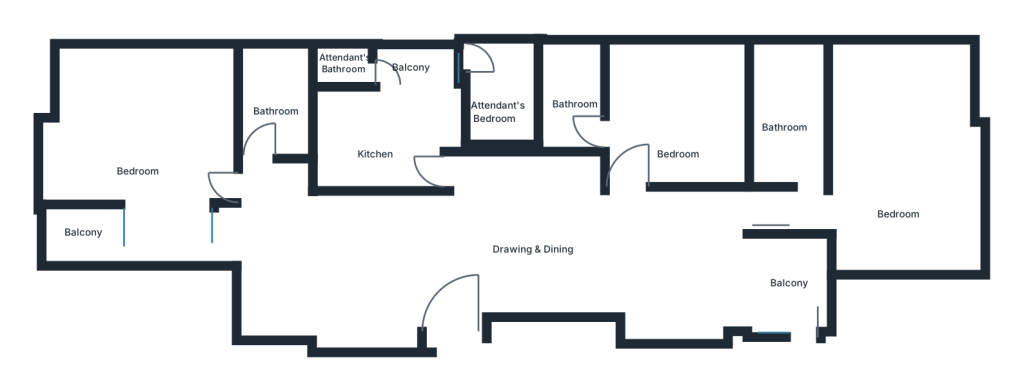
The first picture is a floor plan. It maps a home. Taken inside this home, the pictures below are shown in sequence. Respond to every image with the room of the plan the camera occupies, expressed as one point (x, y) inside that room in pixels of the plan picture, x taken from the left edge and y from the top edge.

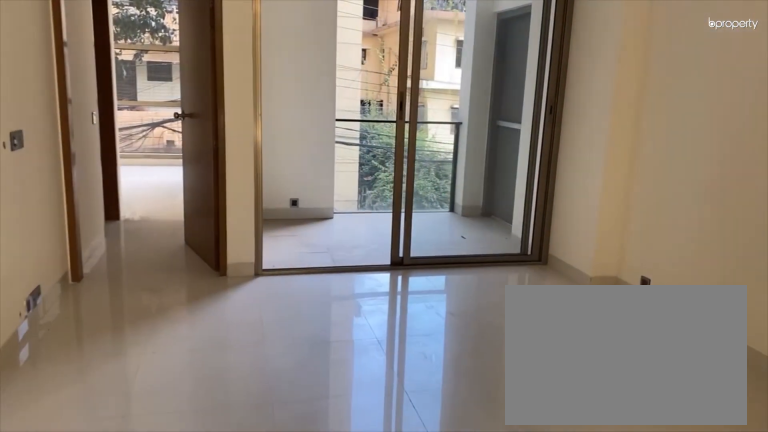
(612, 248)
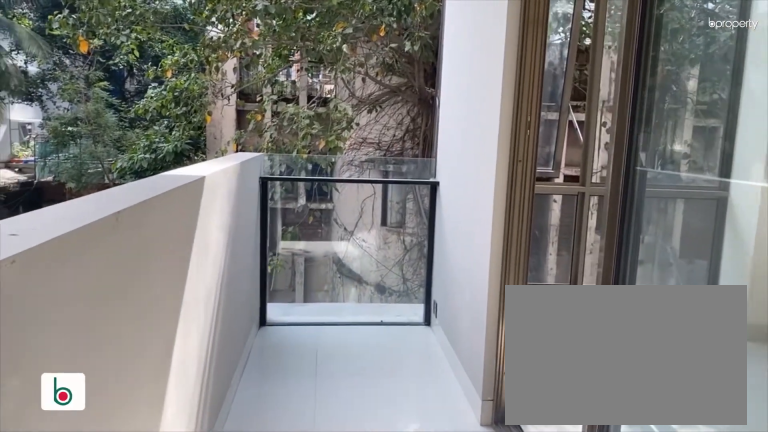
(96, 240)
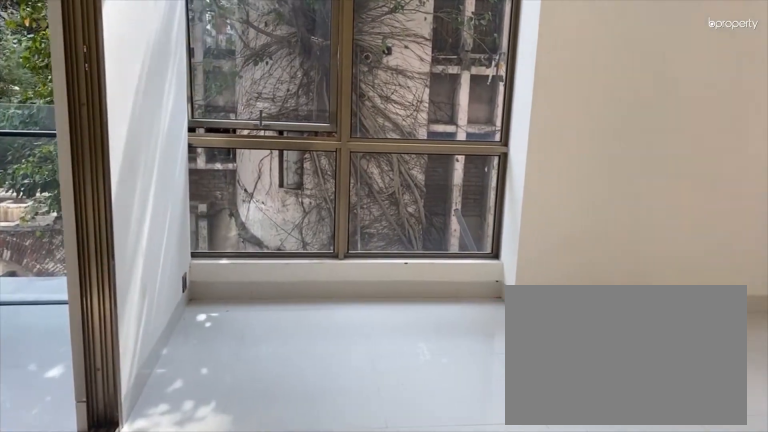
(137, 141)
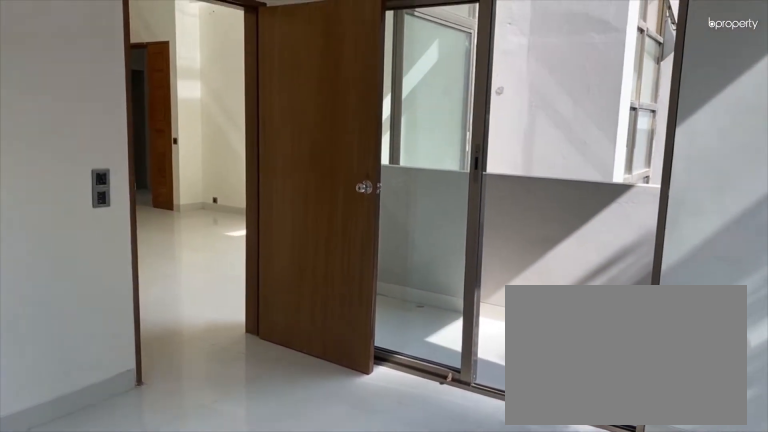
(137, 141)
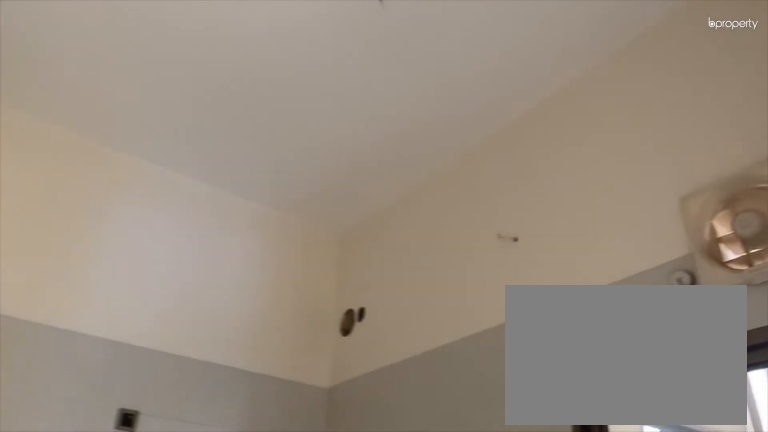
(378, 129)
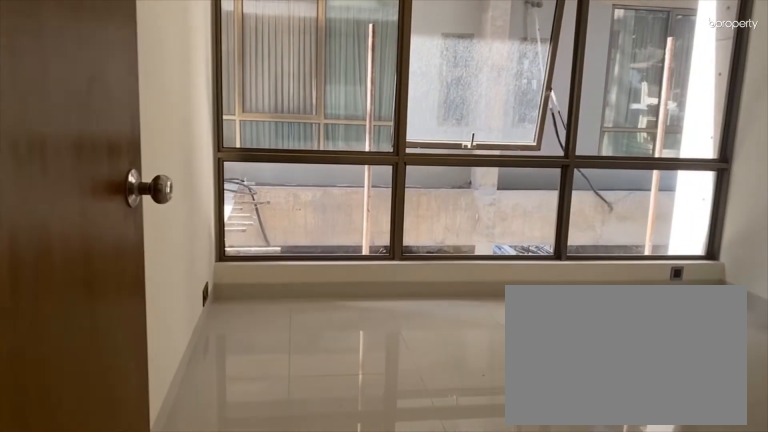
(623, 191)
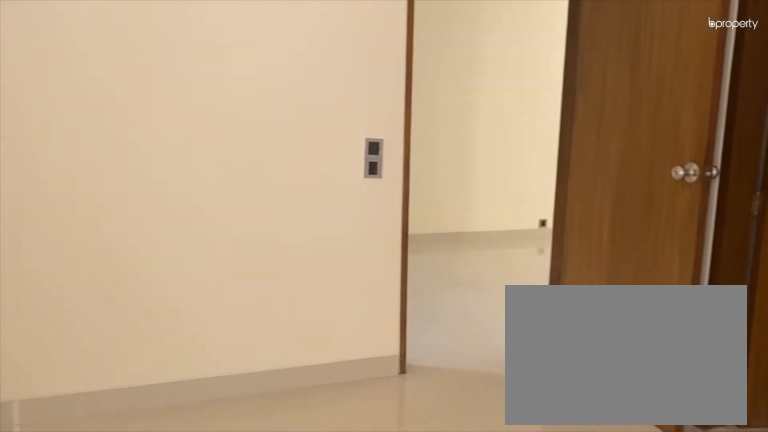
(672, 98)
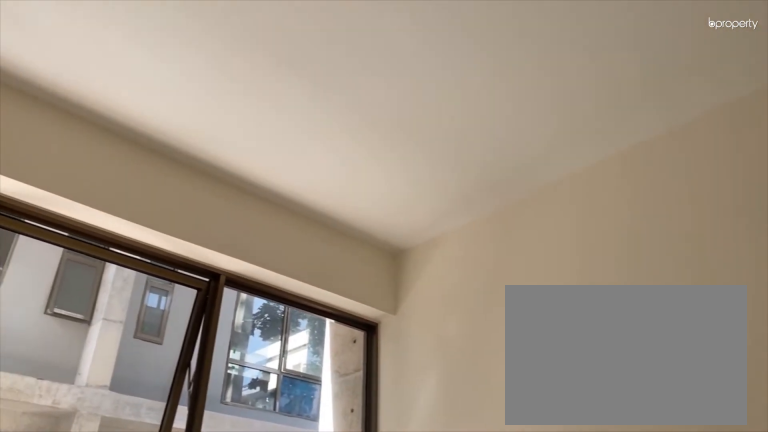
(672, 98)
